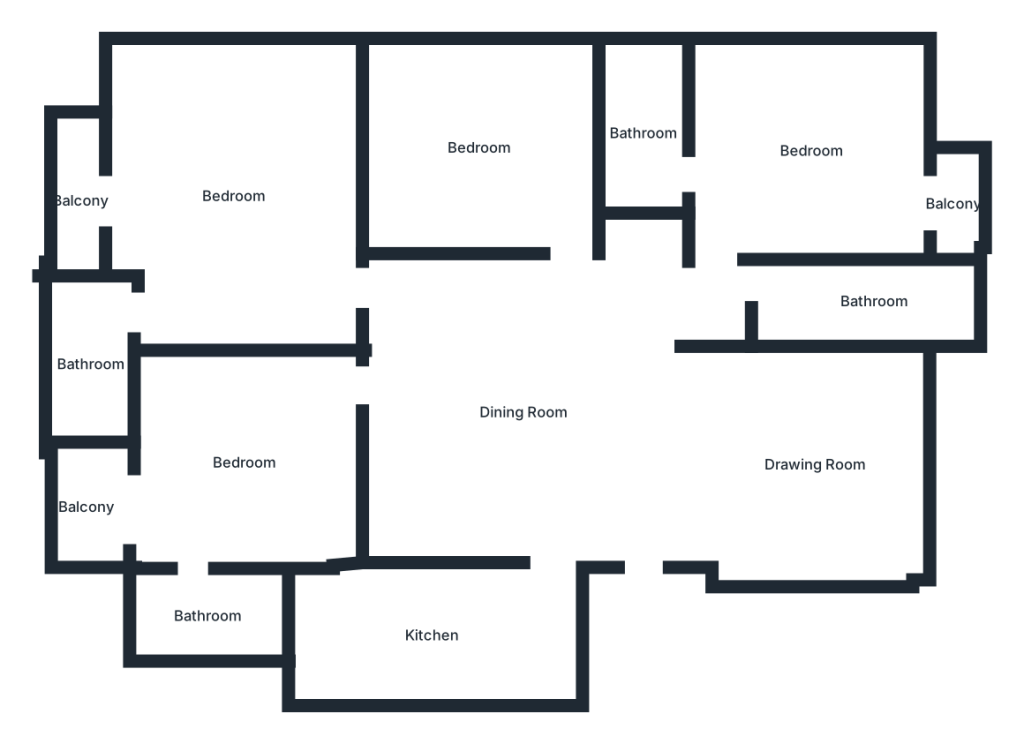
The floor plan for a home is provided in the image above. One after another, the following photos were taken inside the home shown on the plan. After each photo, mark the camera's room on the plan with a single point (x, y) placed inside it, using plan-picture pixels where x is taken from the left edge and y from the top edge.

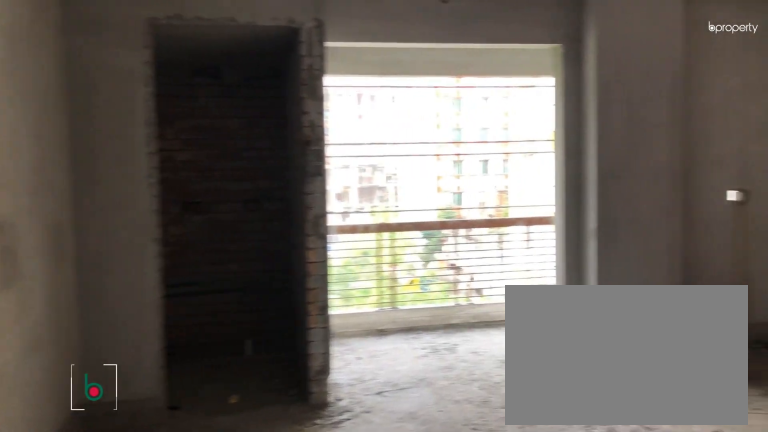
(237, 208)
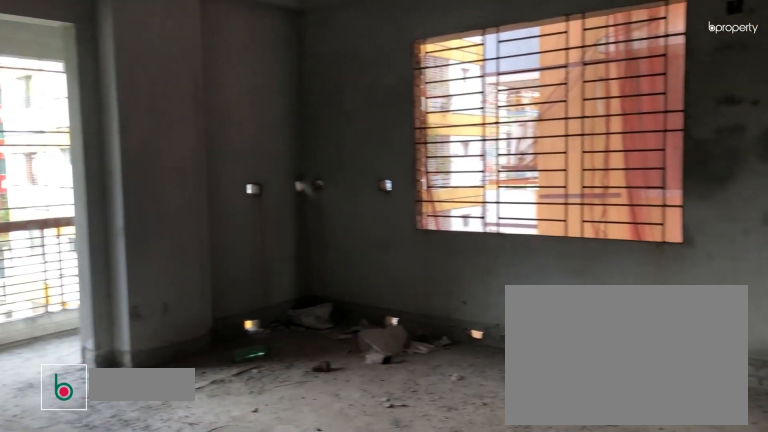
(237, 208)
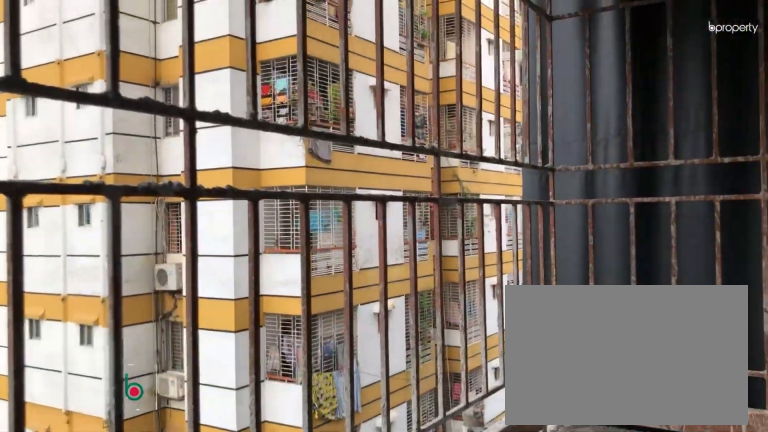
(80, 201)
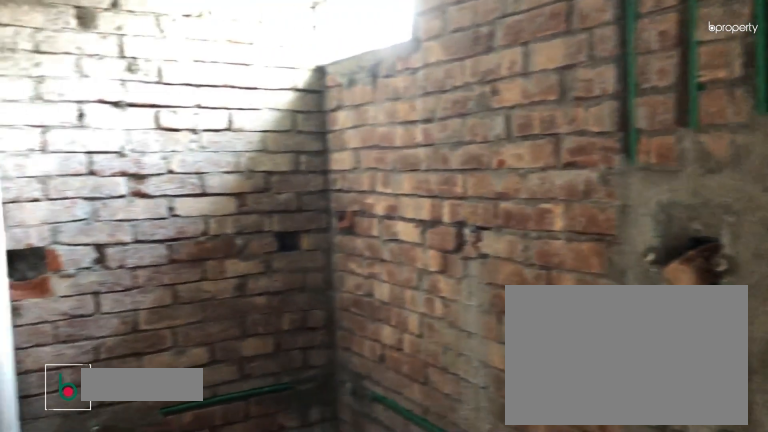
(91, 365)
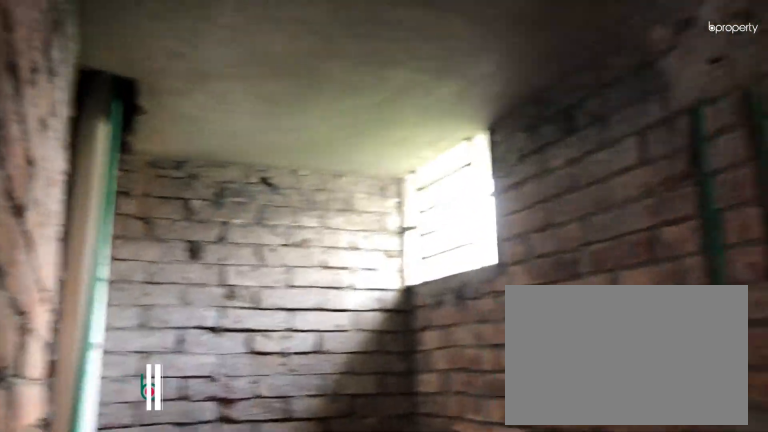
(91, 365)
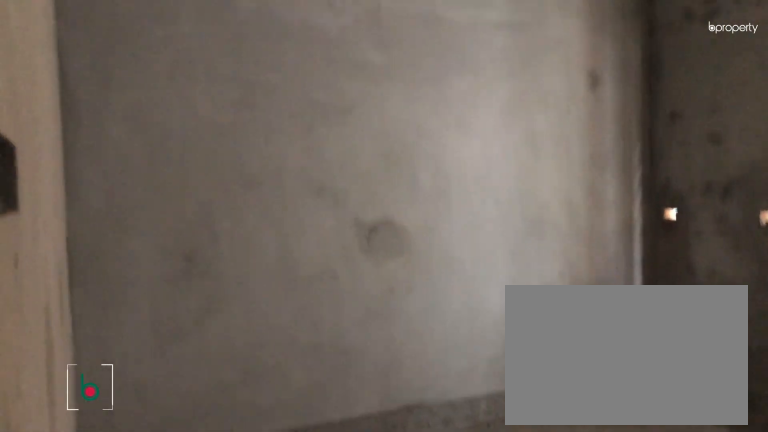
(482, 149)
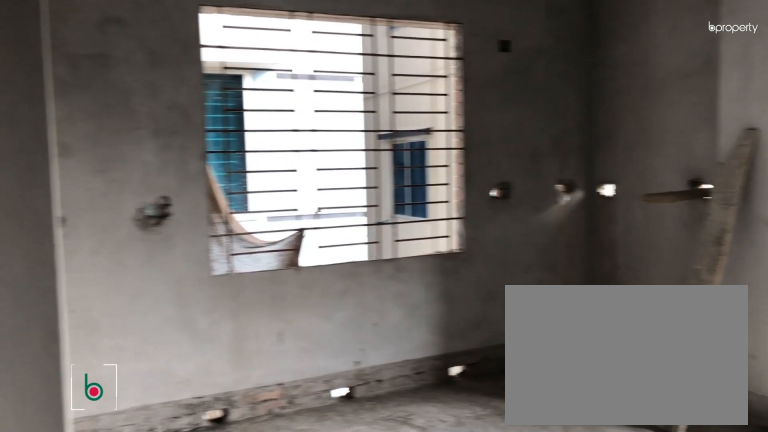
(816, 153)
